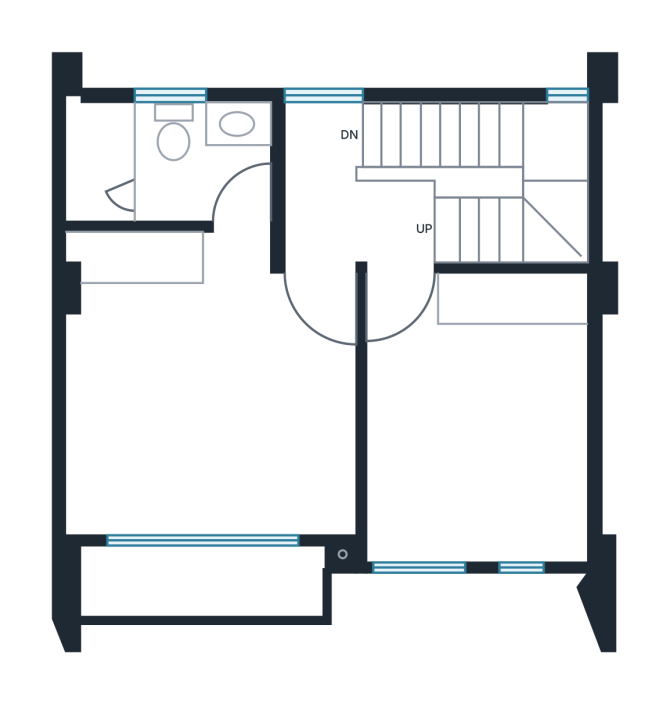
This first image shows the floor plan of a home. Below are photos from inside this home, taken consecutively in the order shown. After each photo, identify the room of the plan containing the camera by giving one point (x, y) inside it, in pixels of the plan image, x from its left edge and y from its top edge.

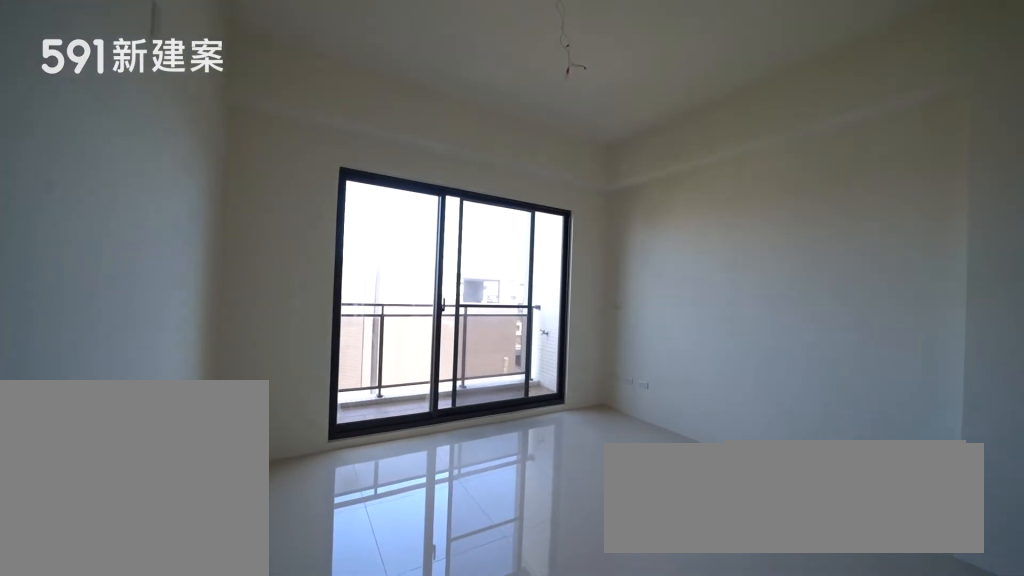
(202, 390)
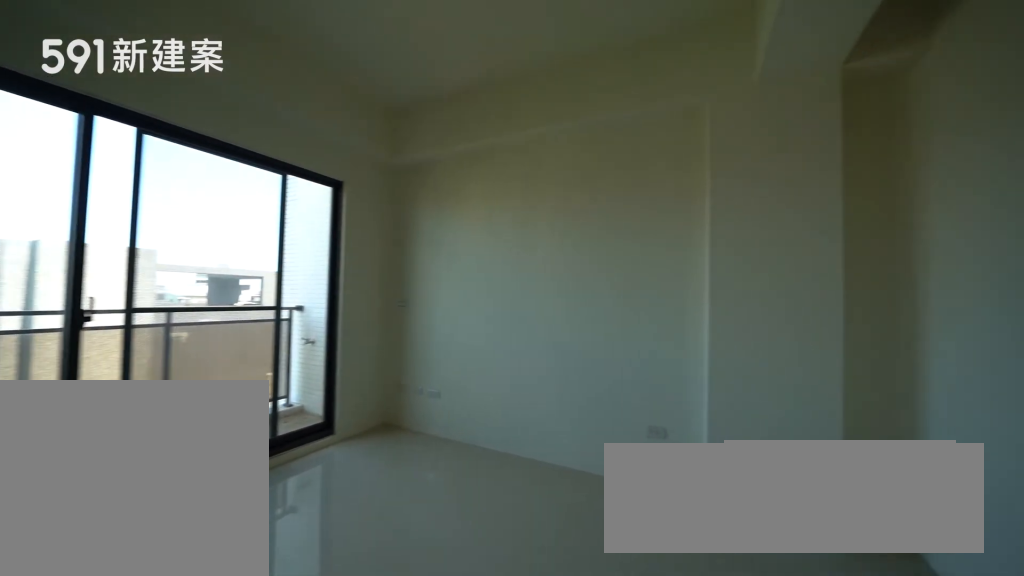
(202, 390)
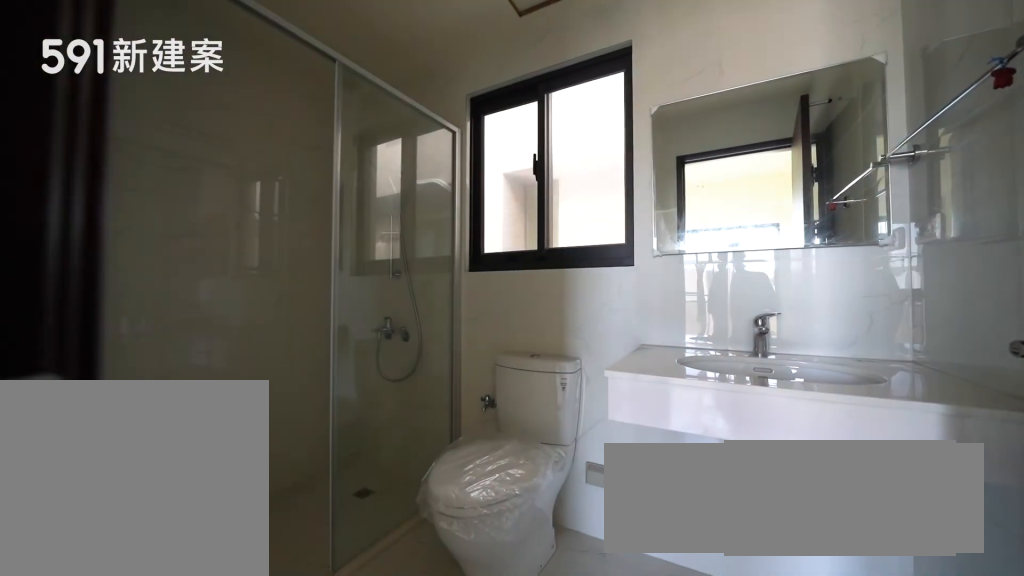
(166, 157)
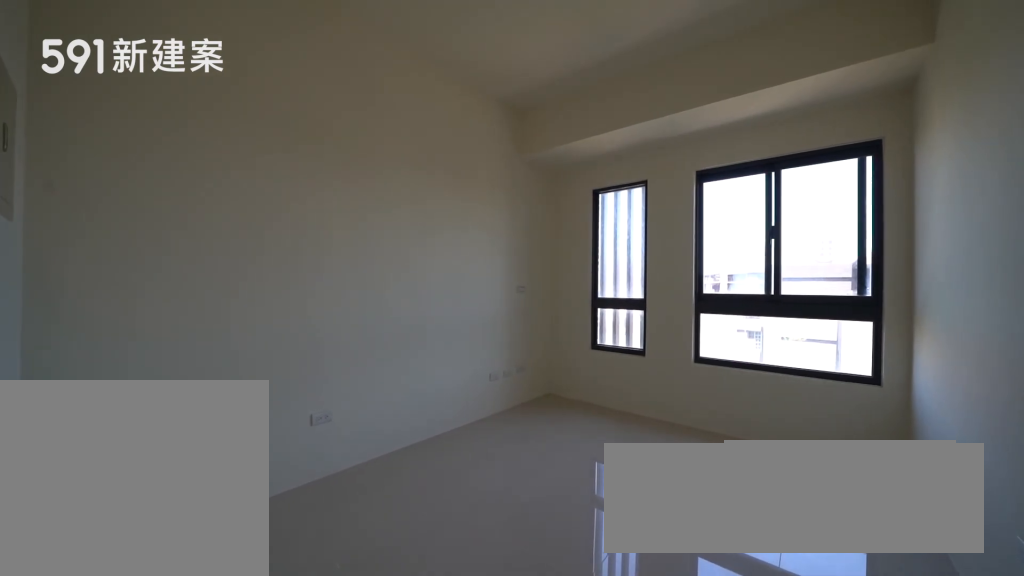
(479, 419)
